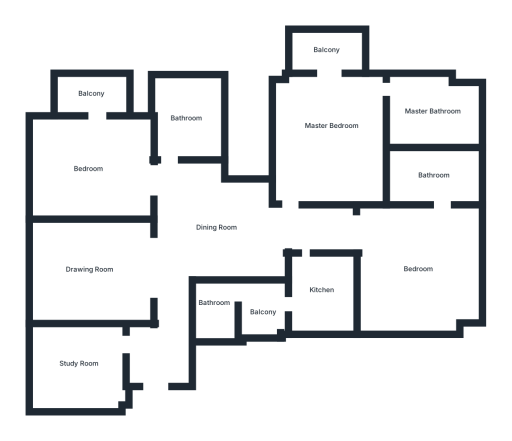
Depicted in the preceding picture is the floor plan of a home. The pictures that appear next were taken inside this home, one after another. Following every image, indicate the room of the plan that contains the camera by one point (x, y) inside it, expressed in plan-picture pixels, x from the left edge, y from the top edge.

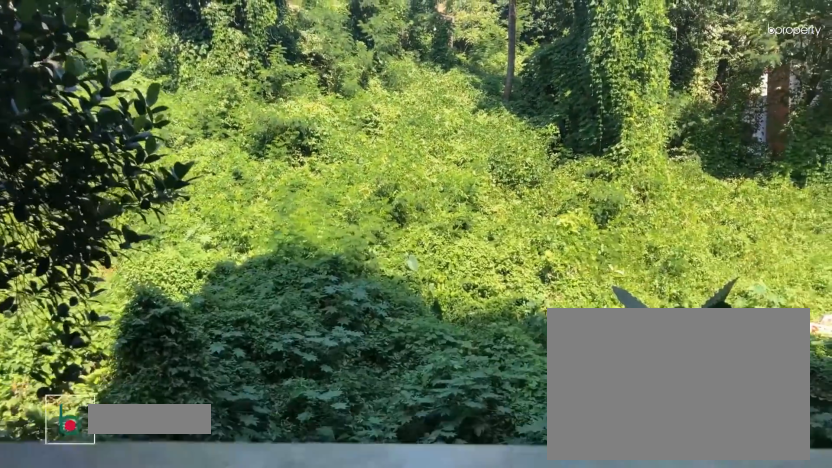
(91, 94)
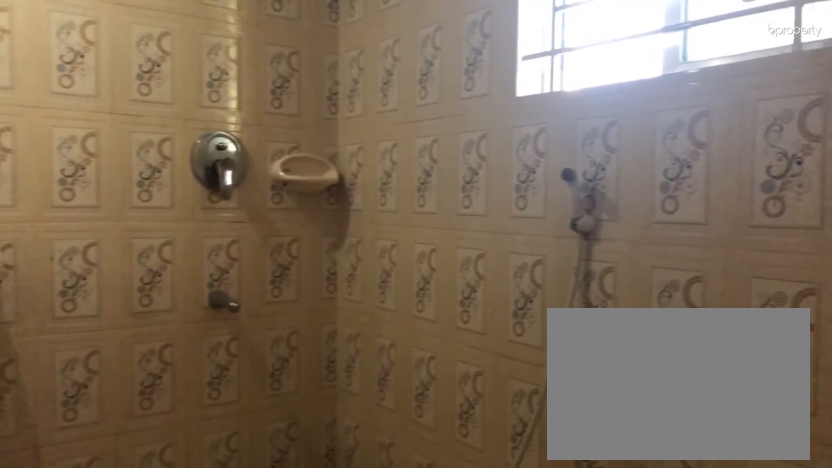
(186, 117)
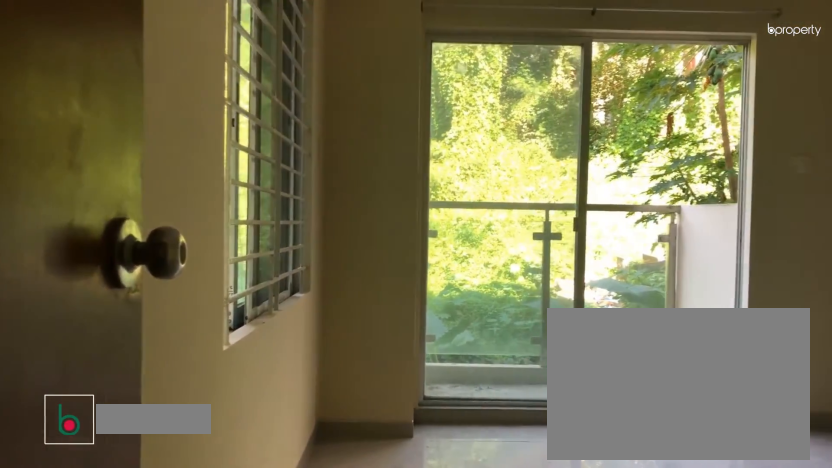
(333, 126)
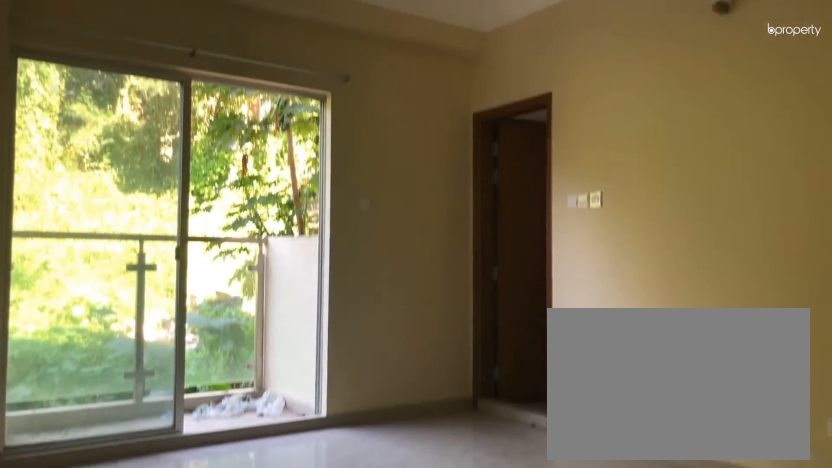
(333, 126)
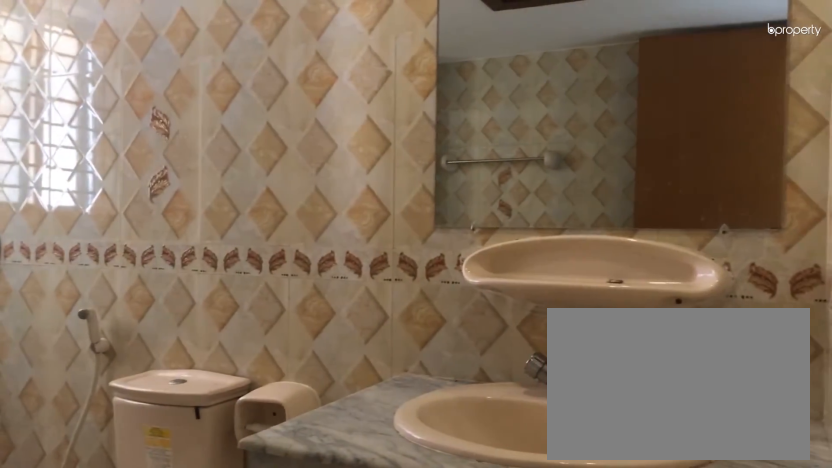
(432, 111)
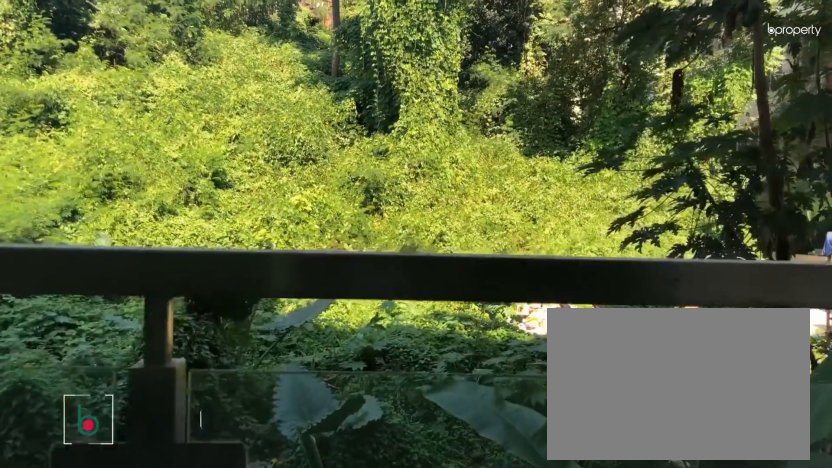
(327, 49)
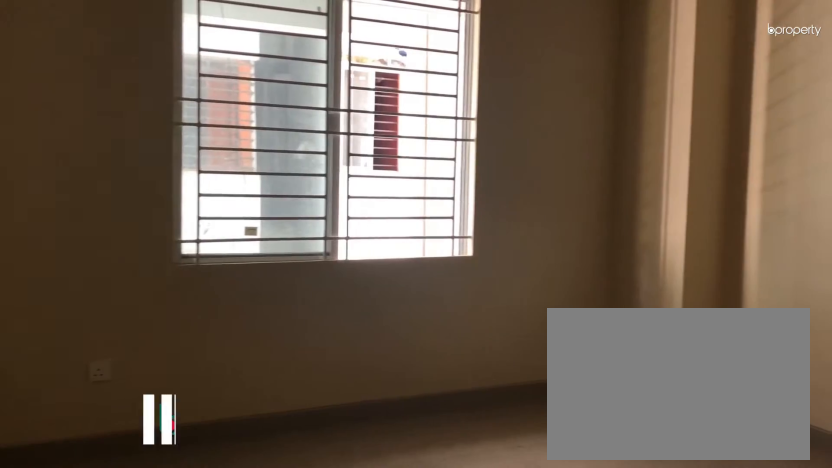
(417, 268)
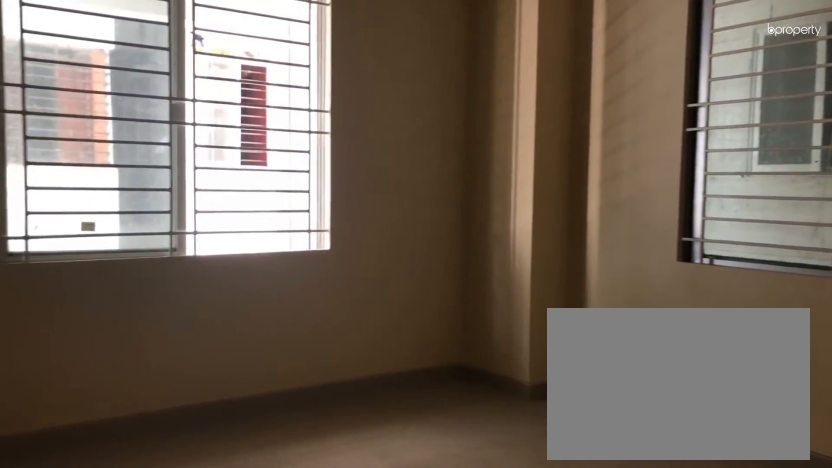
(417, 268)
